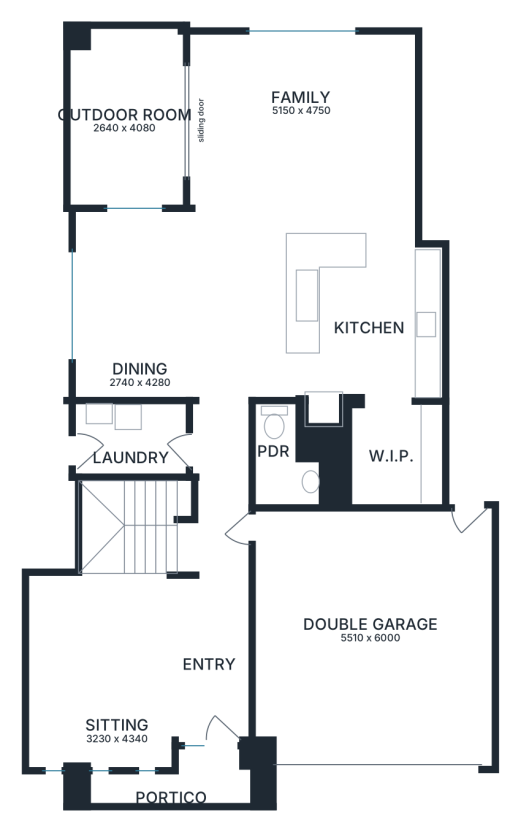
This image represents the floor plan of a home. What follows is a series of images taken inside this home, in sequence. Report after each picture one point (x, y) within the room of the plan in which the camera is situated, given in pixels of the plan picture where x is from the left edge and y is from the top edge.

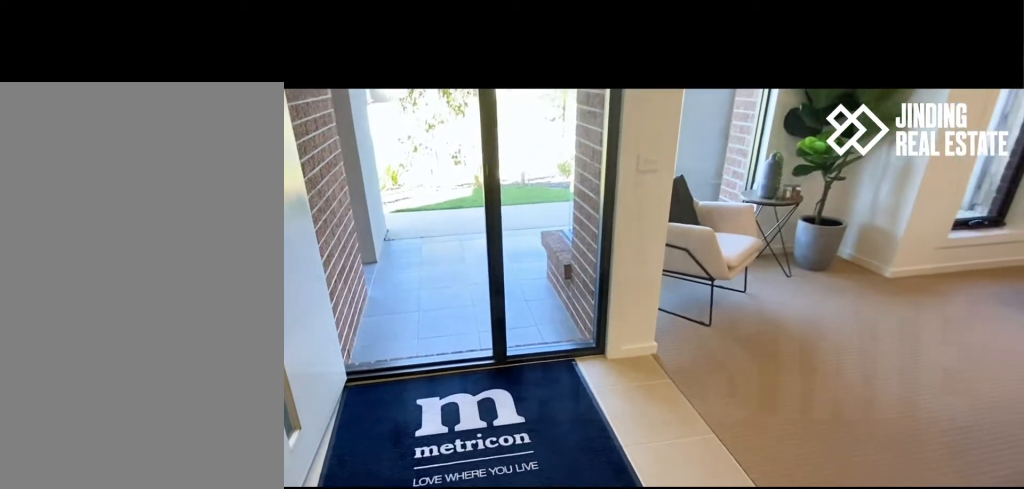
(139, 683)
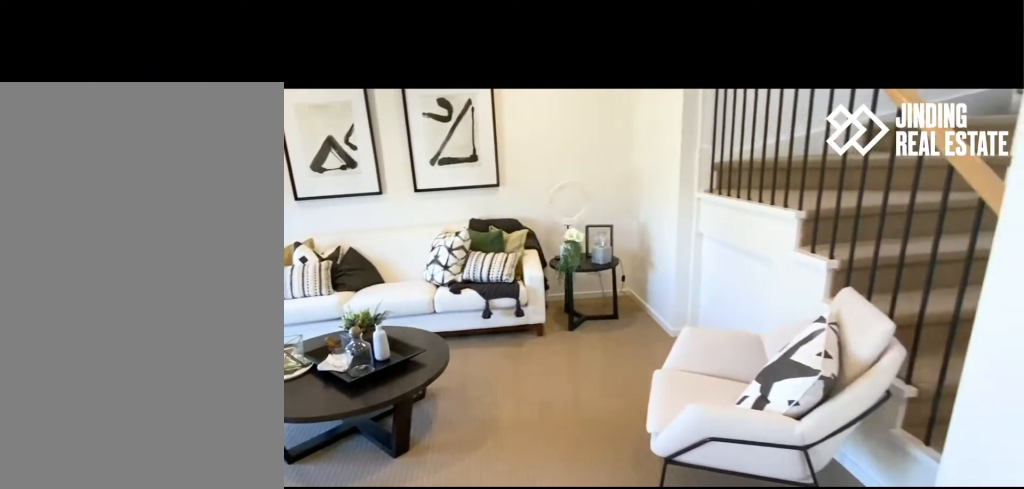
(139, 683)
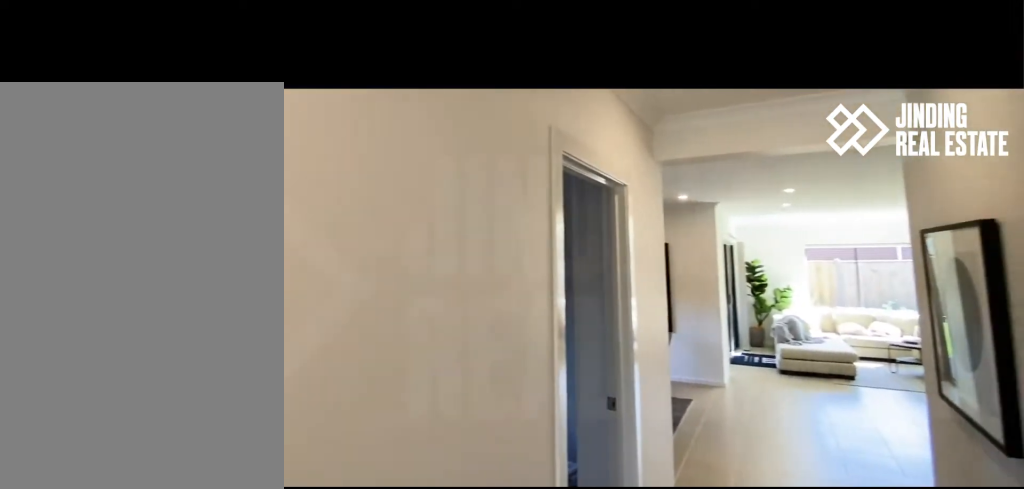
(161, 491)
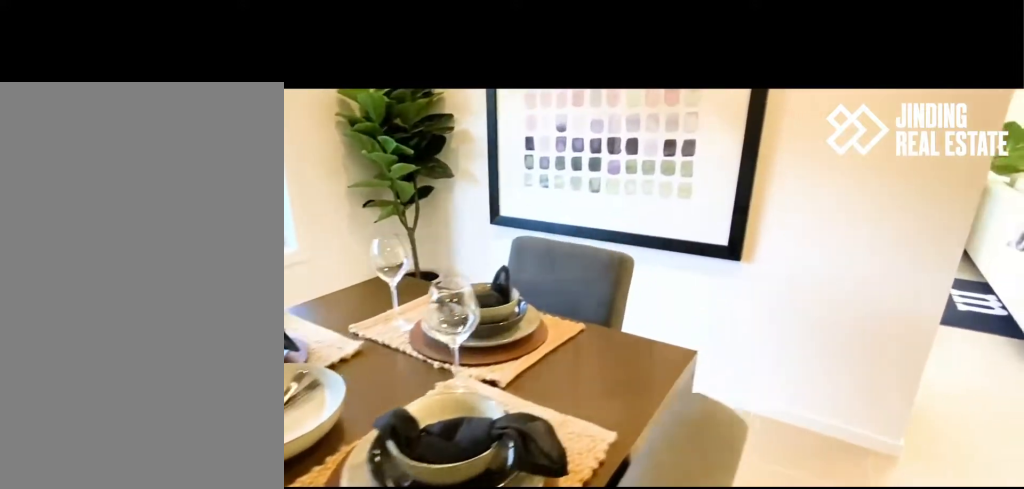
(257, 256)
